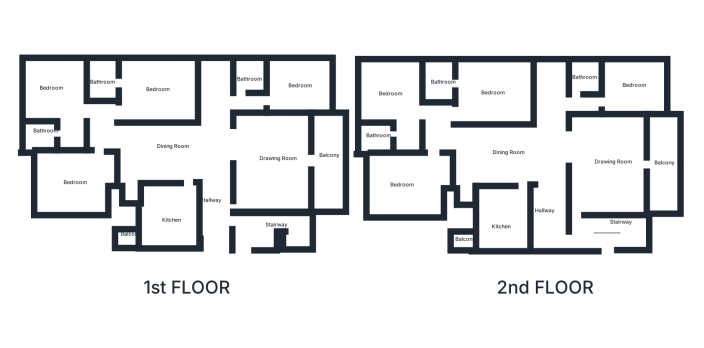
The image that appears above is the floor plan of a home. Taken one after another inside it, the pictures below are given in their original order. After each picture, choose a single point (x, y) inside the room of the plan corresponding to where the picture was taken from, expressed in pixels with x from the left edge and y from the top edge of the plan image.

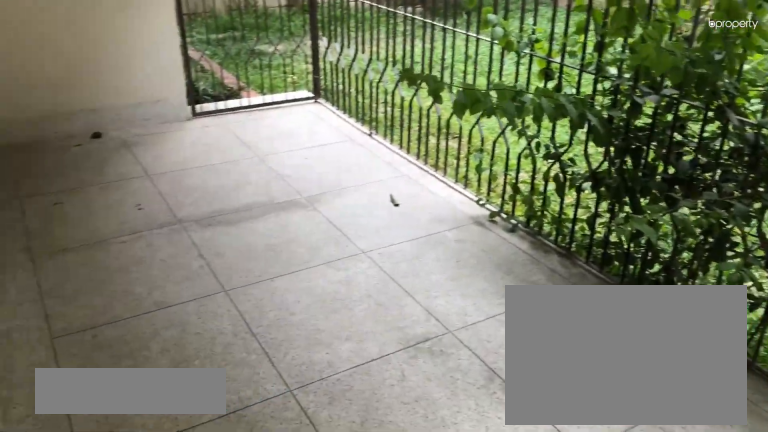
(330, 160)
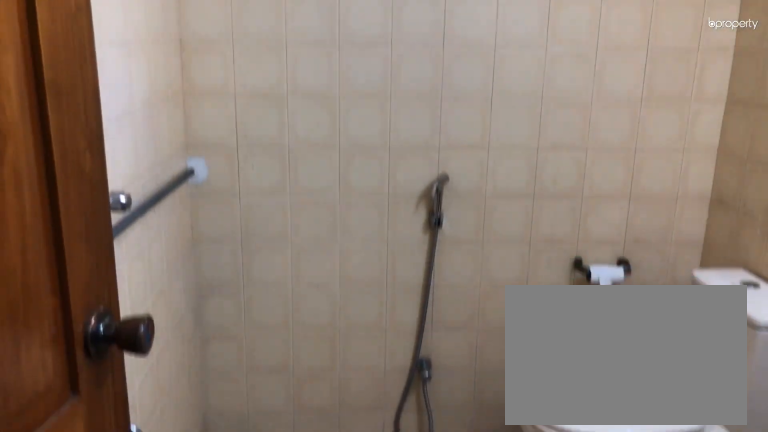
(250, 73)
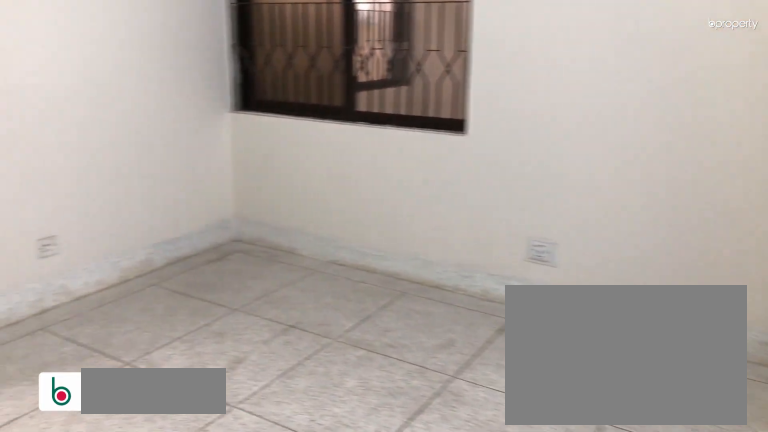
(151, 84)
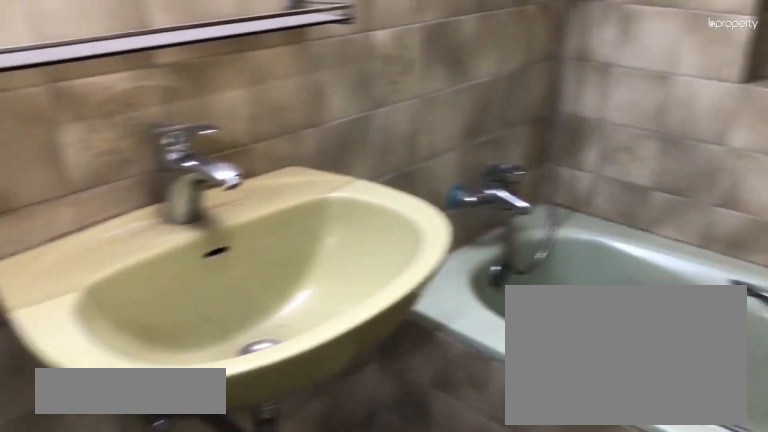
(40, 136)
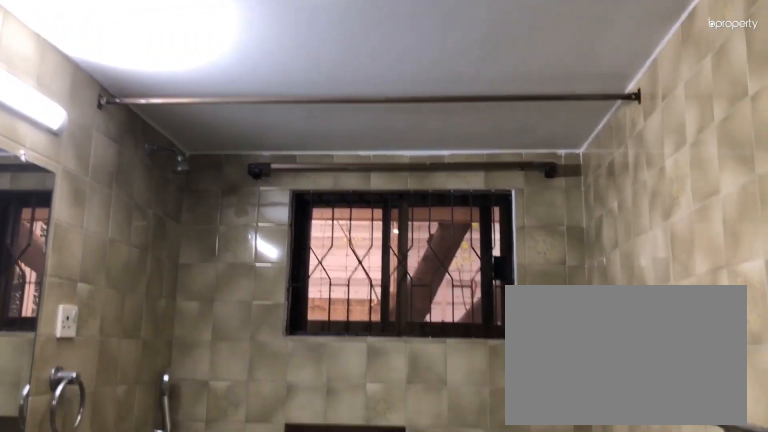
(44, 136)
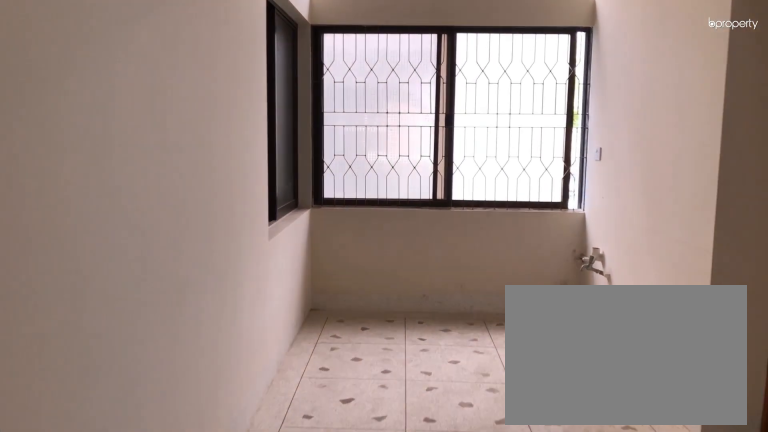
(534, 152)
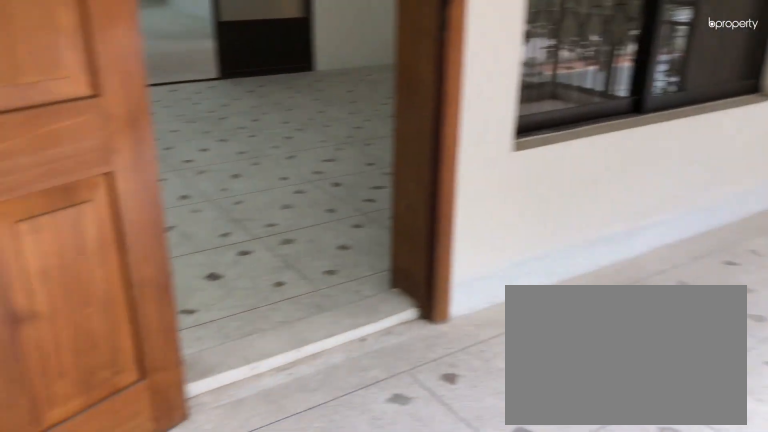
(660, 164)
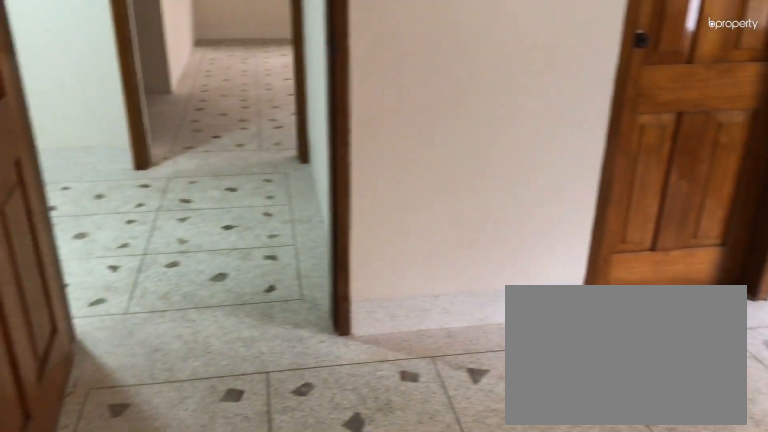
(483, 90)
